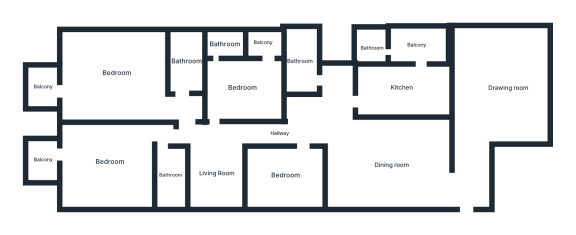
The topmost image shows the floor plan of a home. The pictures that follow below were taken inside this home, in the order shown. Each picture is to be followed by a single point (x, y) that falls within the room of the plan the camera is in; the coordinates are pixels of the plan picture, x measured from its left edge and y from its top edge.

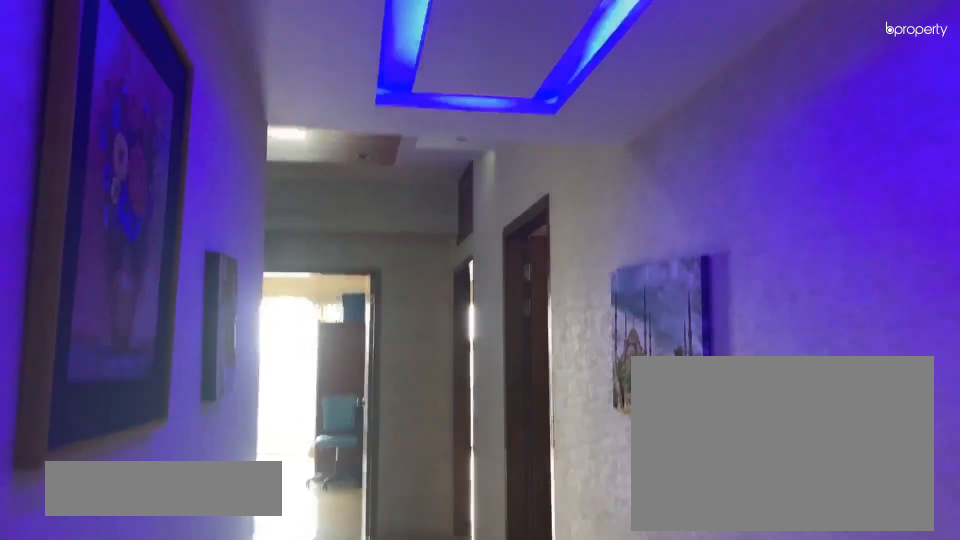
(280, 133)
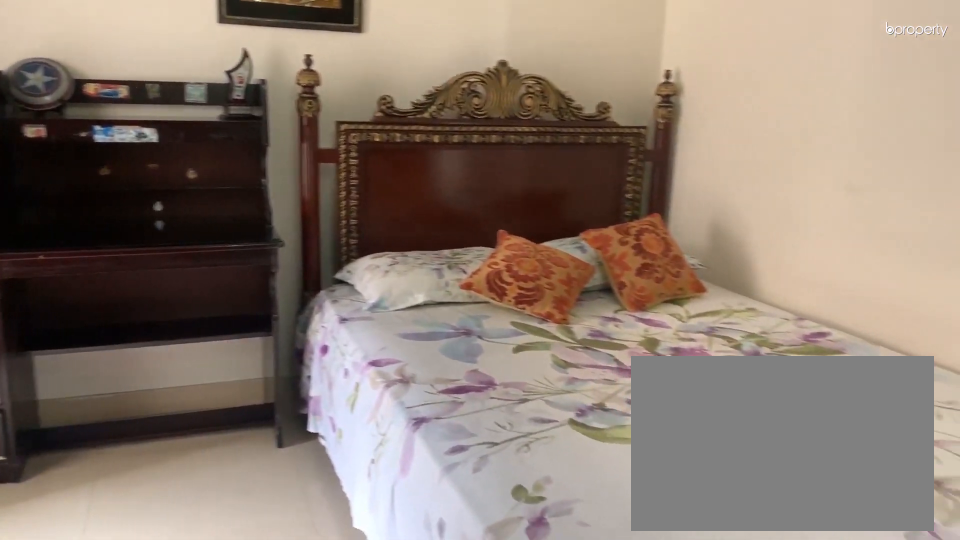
(243, 87)
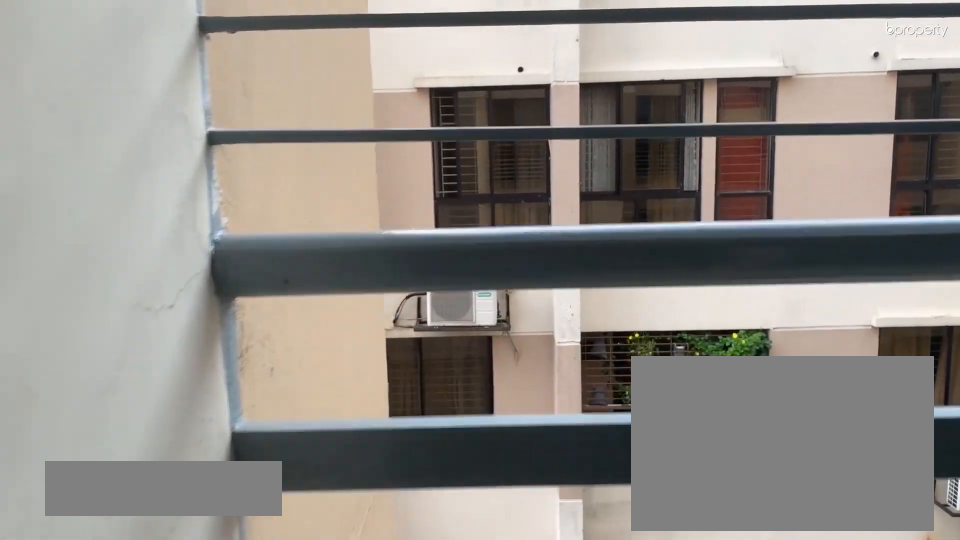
(262, 43)
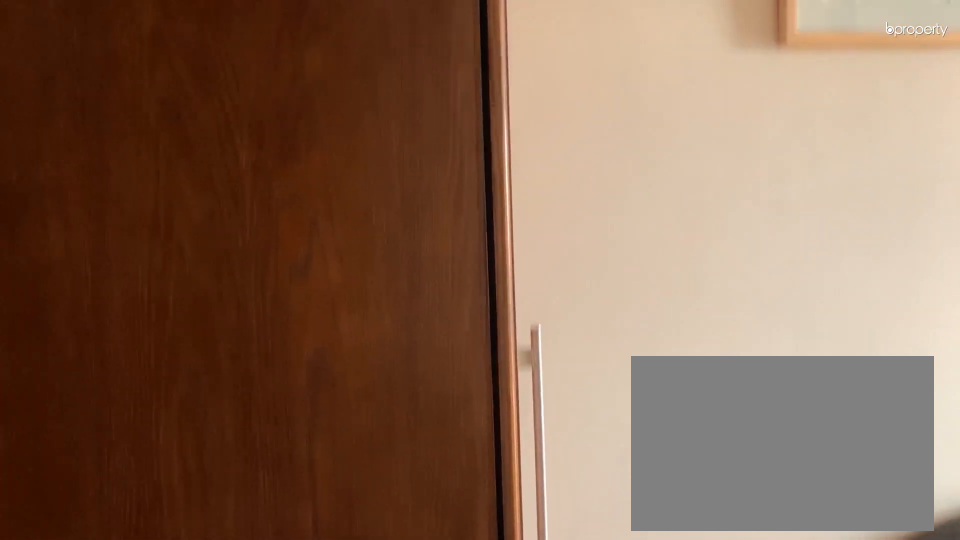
(115, 72)
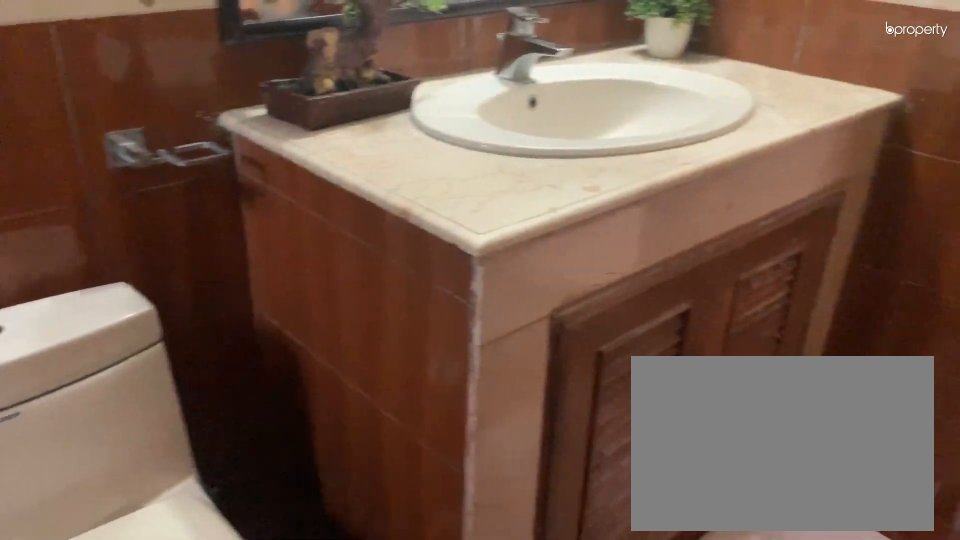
(186, 61)
